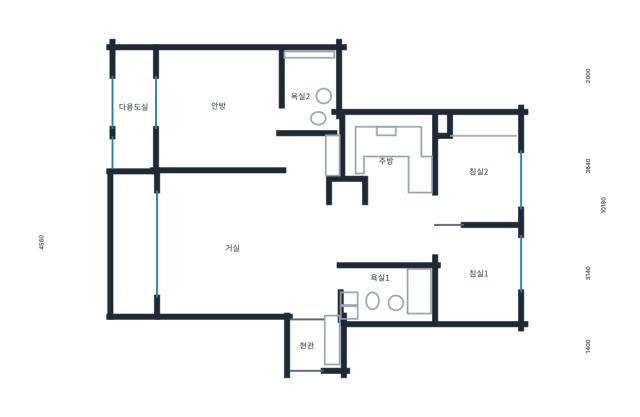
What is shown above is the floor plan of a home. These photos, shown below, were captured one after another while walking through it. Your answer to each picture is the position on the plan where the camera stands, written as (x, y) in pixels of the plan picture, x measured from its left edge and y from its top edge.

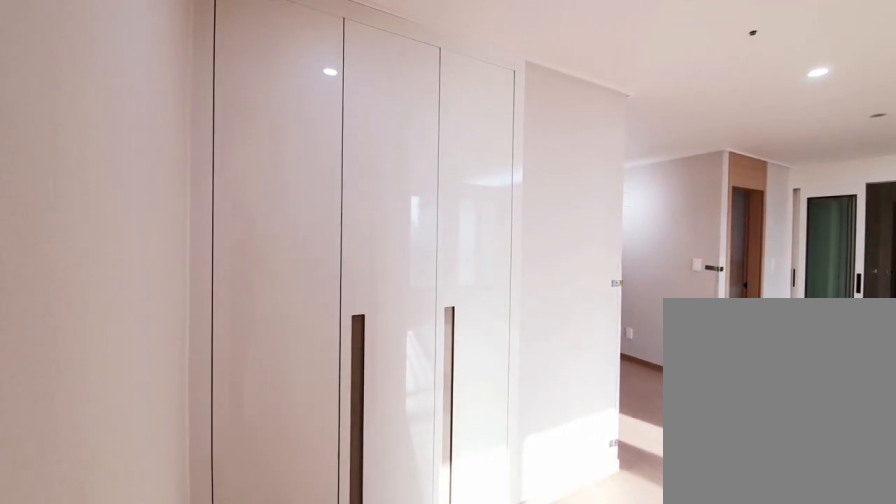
(303, 165)
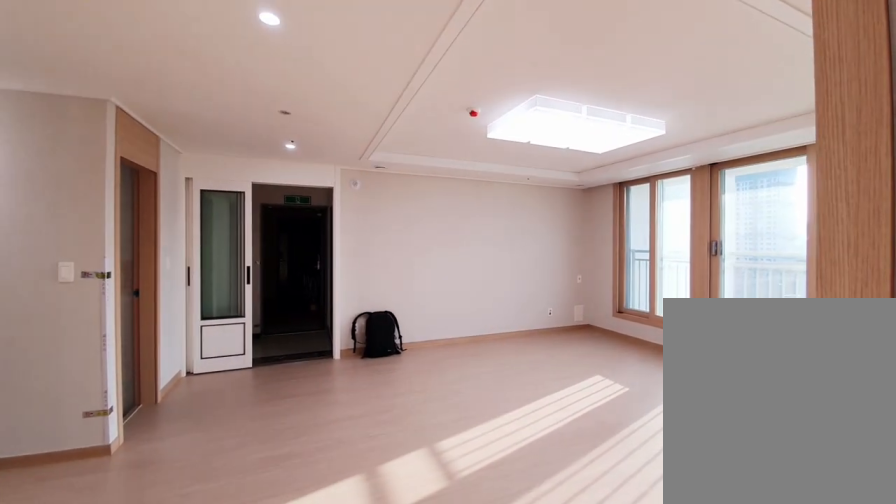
(303, 165)
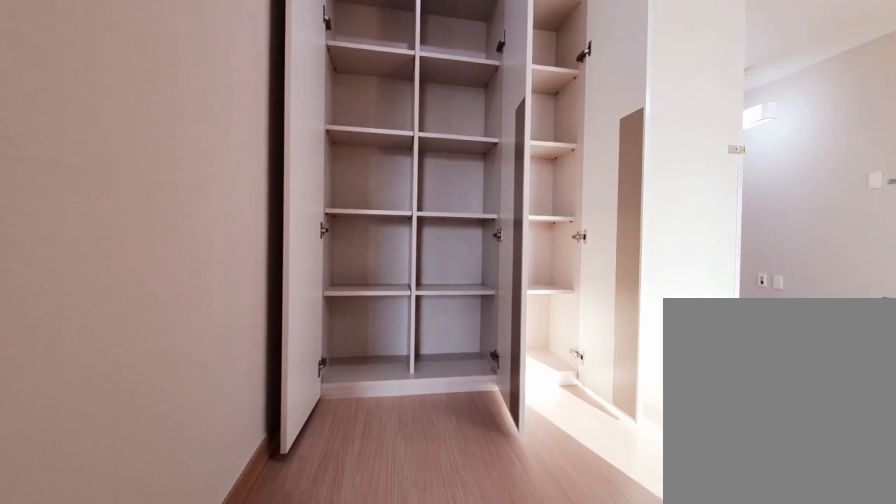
(302, 166)
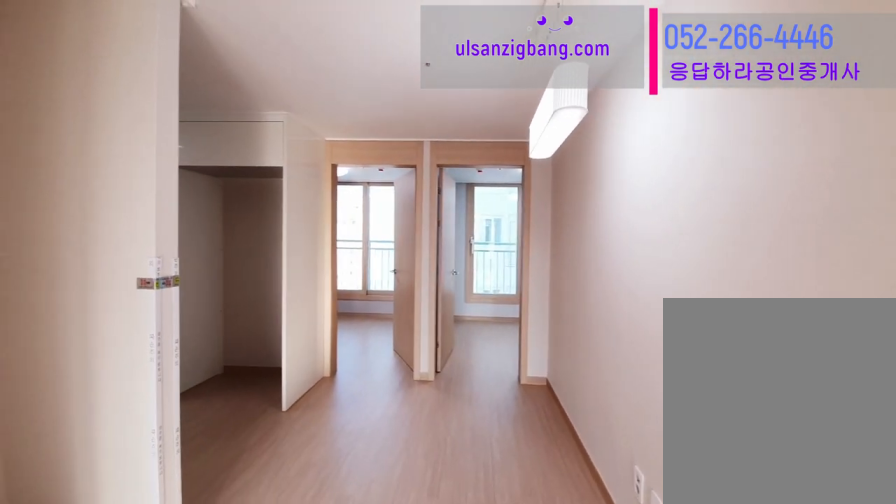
(312, 218)
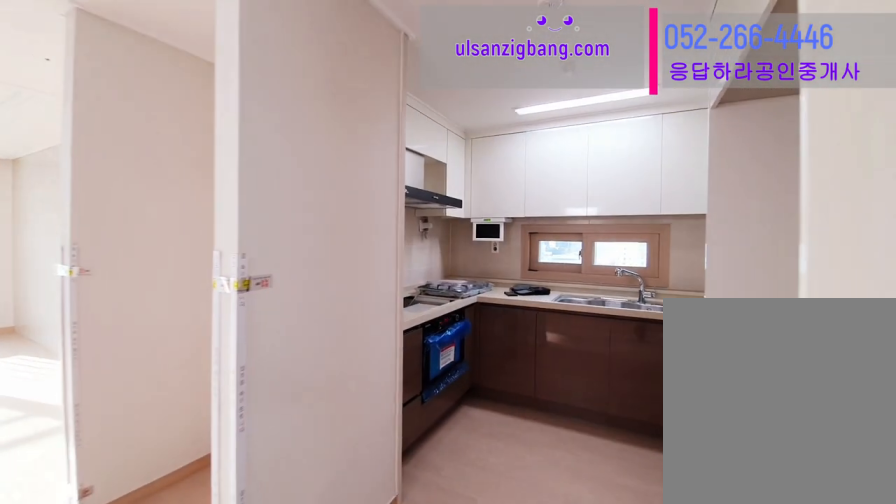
(391, 167)
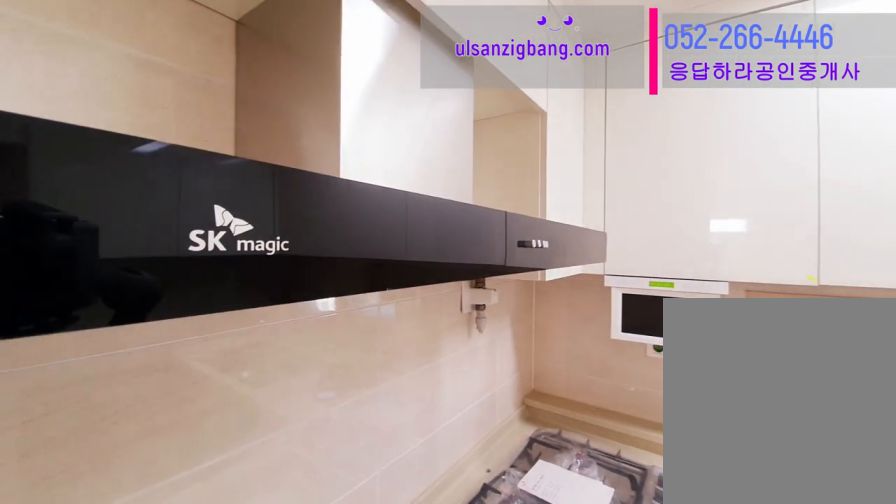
(391, 167)
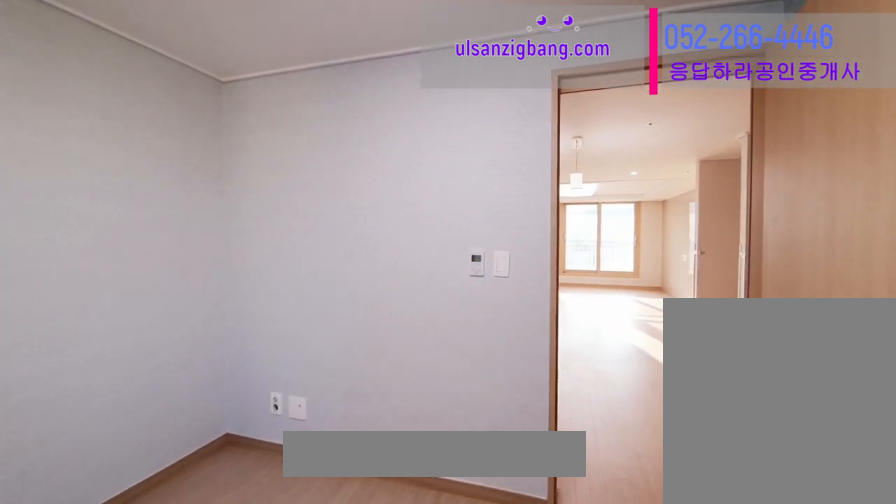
(484, 271)
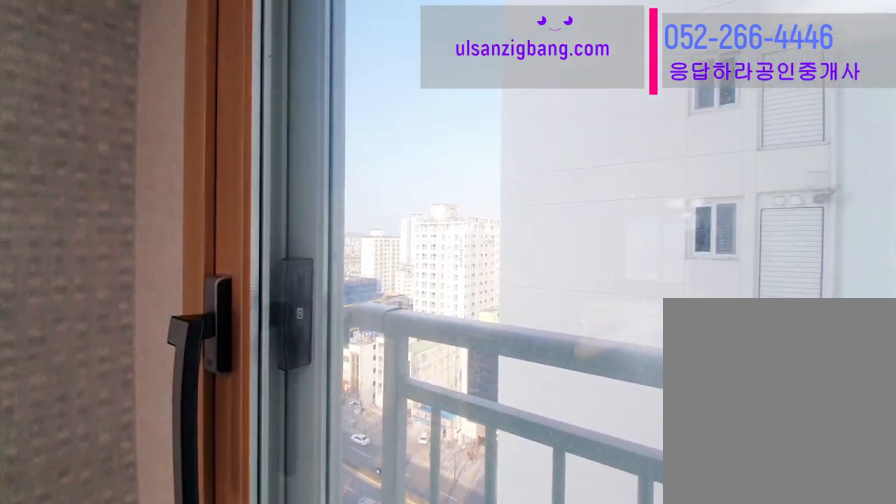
(483, 272)
